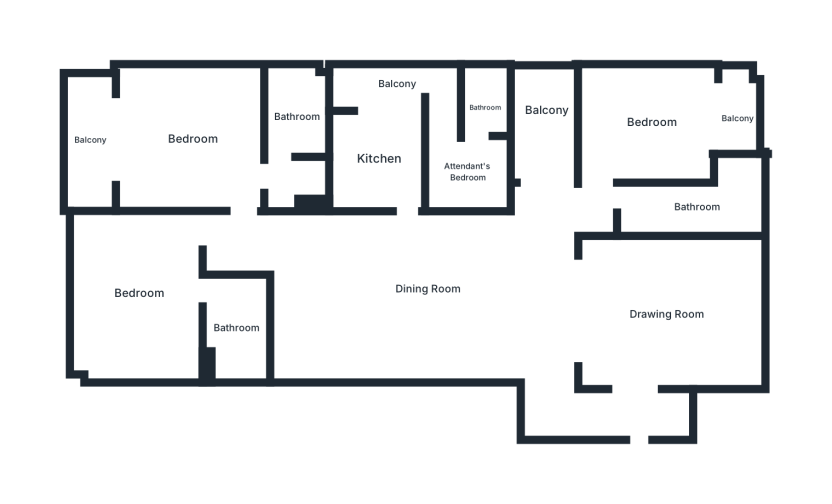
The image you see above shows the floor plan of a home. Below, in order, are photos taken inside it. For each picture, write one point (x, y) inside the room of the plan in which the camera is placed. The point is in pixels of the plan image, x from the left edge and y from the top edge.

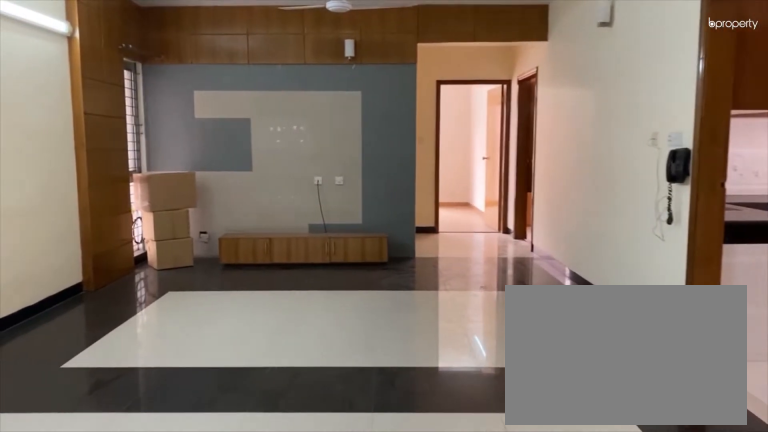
(424, 289)
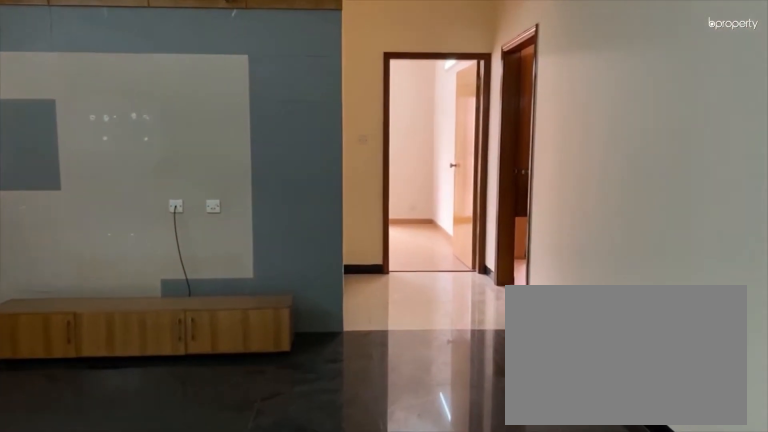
(424, 289)
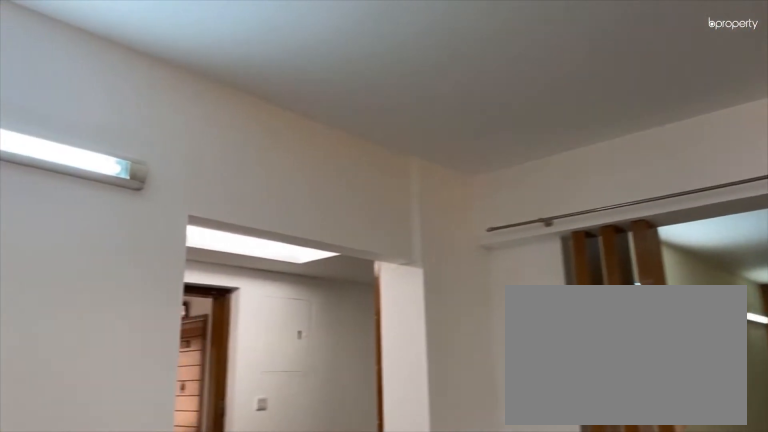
(672, 312)
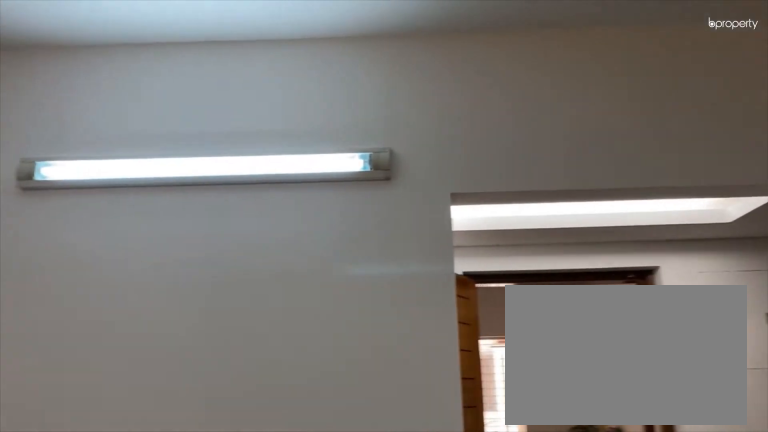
(672, 312)
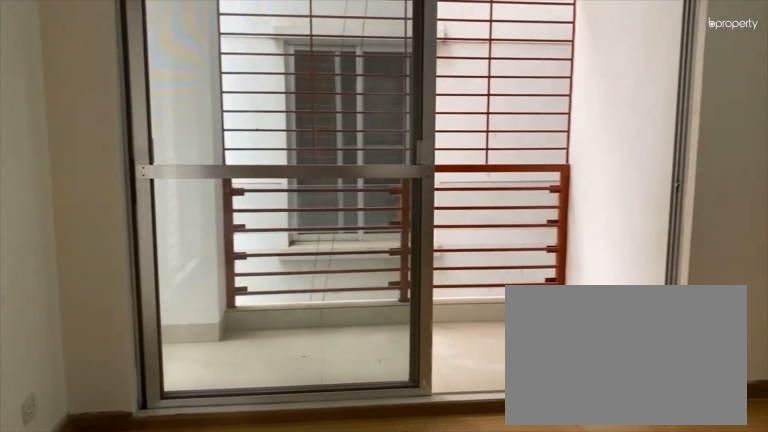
(651, 121)
